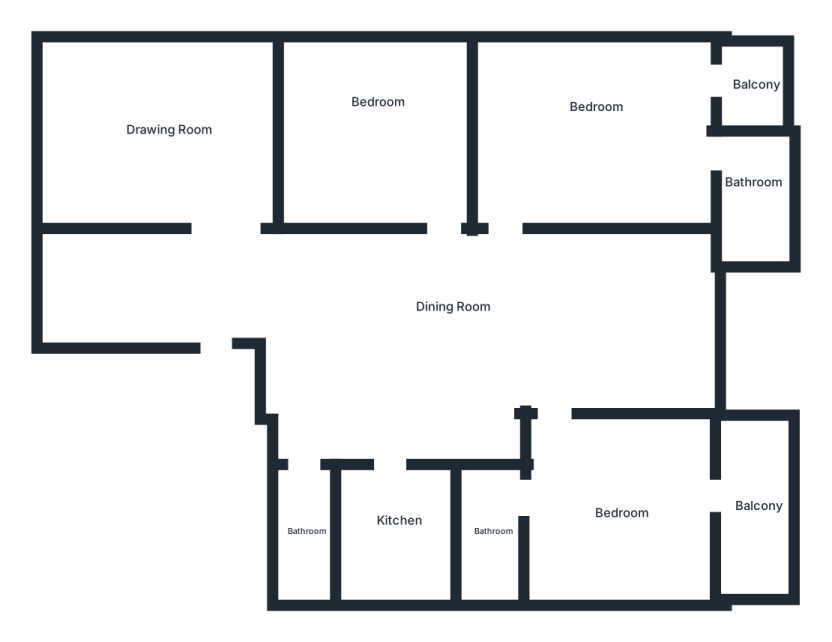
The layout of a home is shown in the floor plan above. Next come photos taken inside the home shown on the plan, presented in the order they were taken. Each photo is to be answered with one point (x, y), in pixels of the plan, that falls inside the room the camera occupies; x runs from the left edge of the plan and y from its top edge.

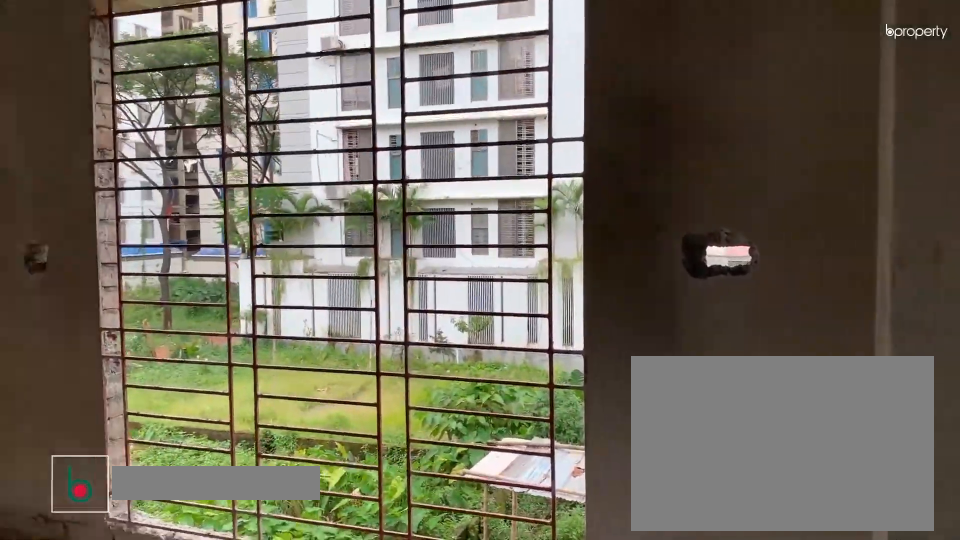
(180, 120)
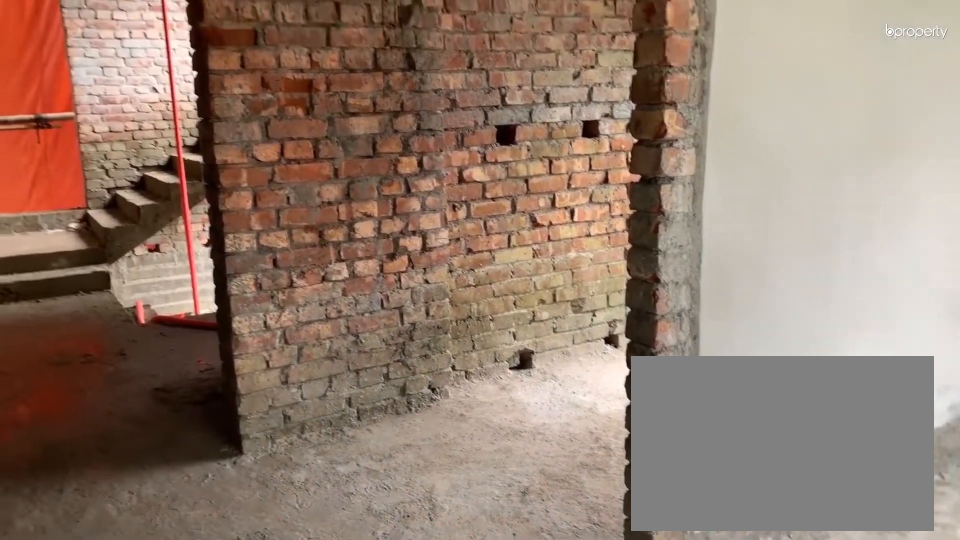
(167, 108)
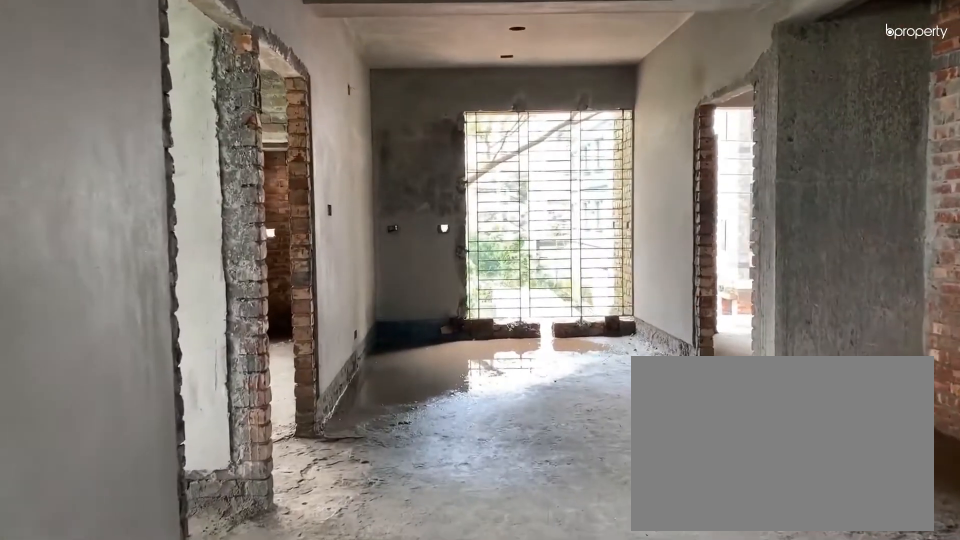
(285, 300)
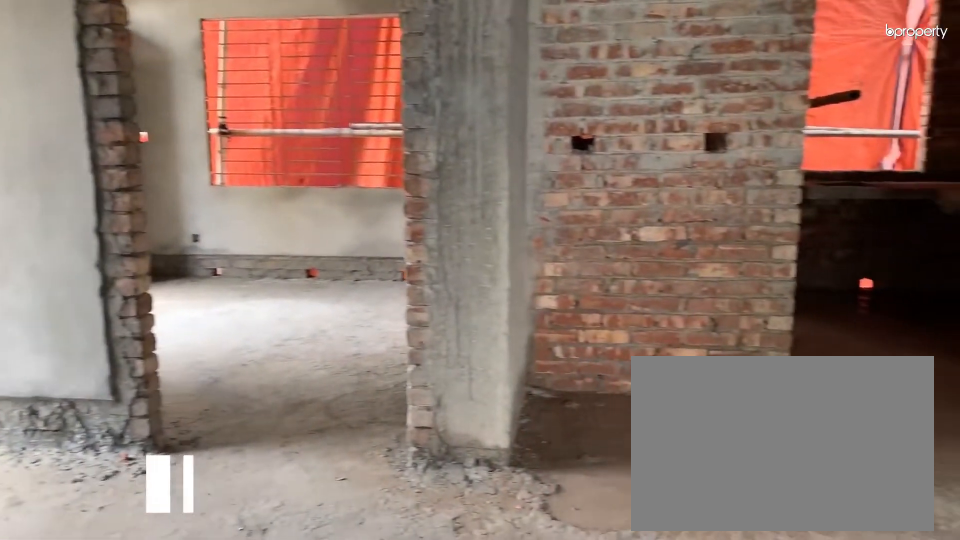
(475, 343)
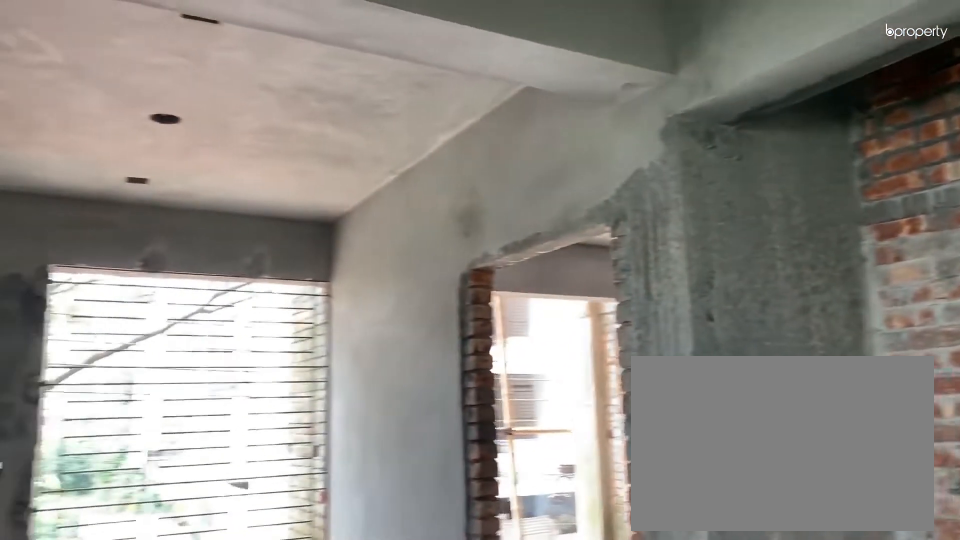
(476, 344)
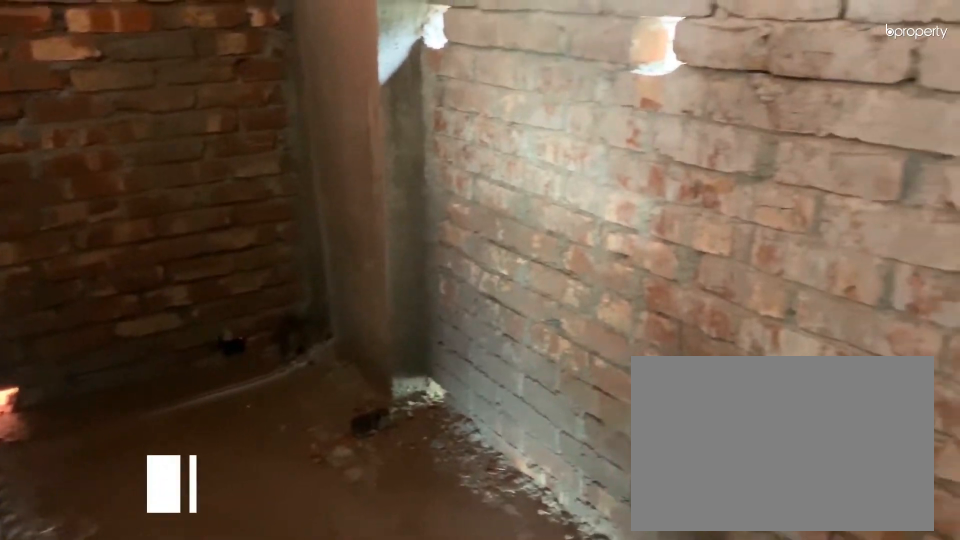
(307, 540)
